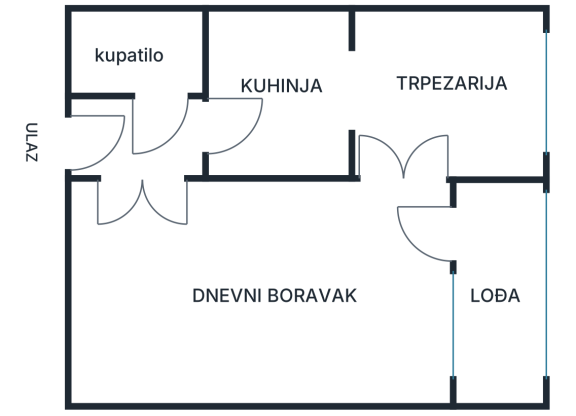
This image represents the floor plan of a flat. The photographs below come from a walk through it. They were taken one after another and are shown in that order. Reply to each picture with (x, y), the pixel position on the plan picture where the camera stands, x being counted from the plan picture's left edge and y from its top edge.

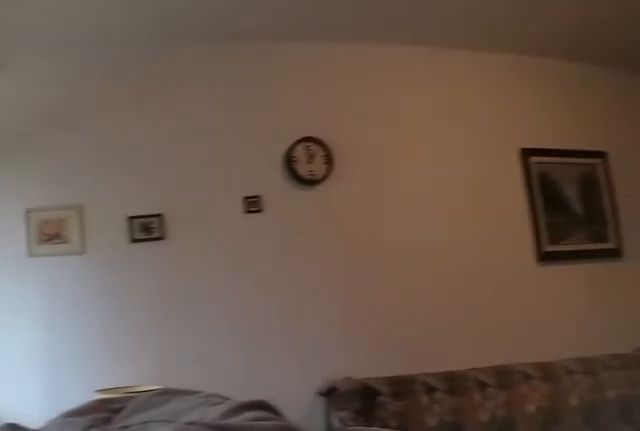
(437, 213)
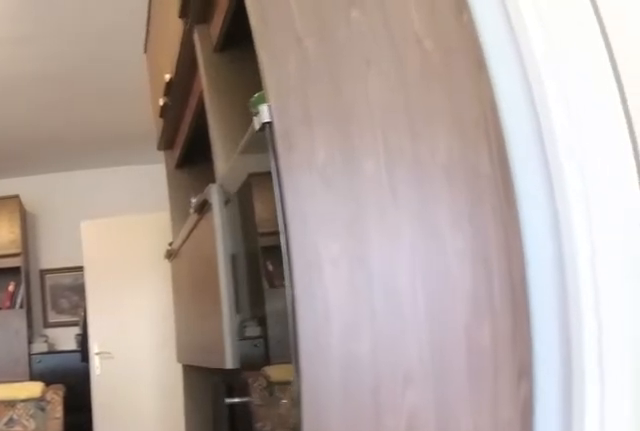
(440, 216)
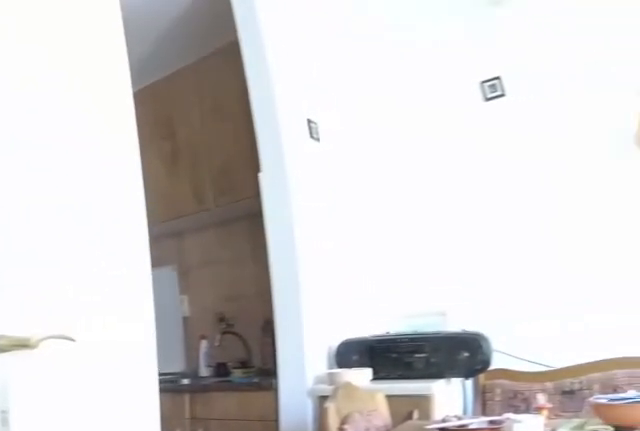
(427, 205)
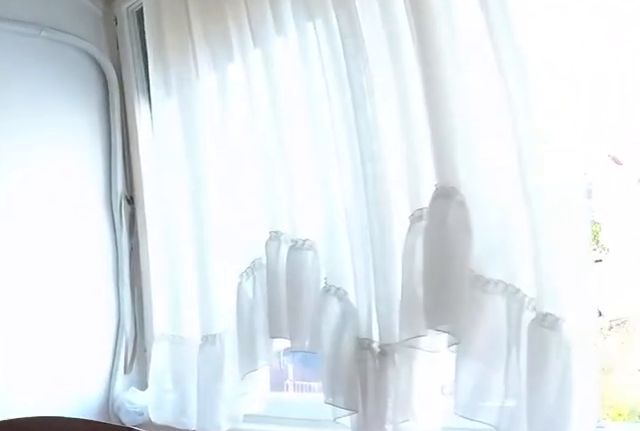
(422, 136)
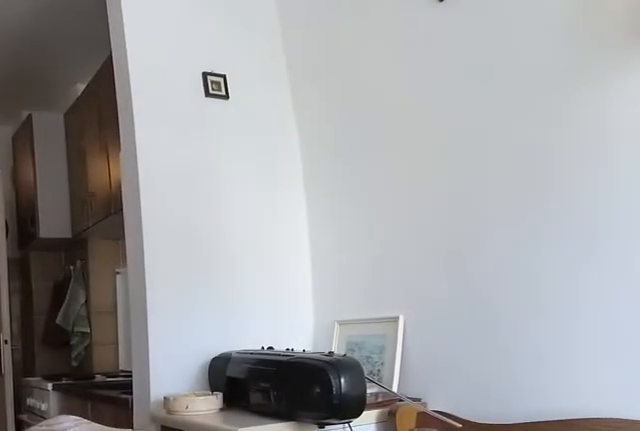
(476, 120)
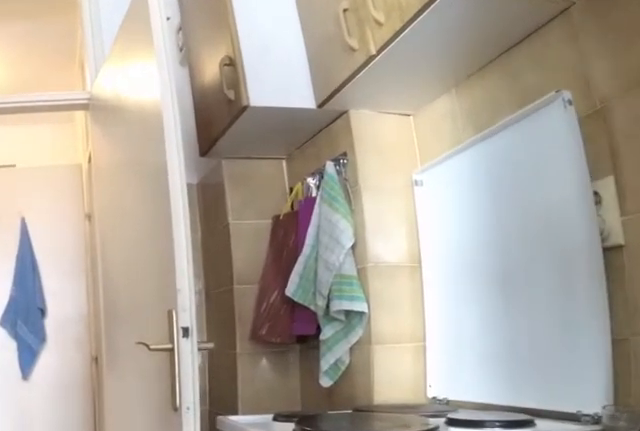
(355, 96)
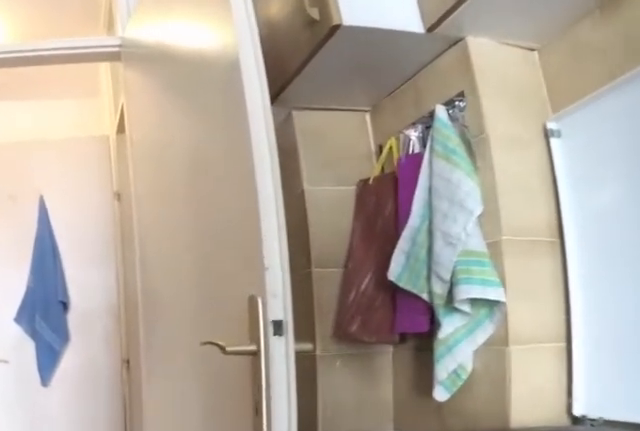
(325, 102)
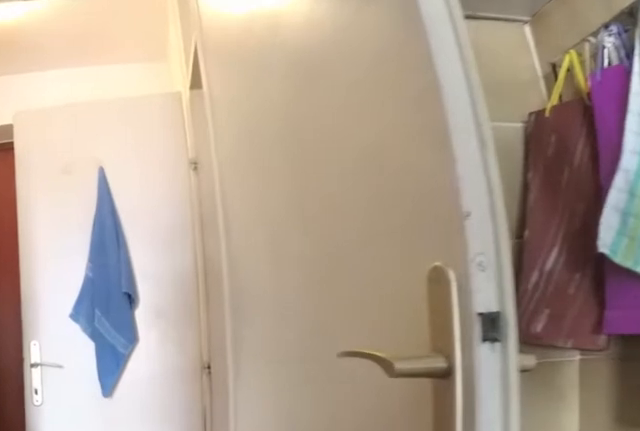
(295, 107)
